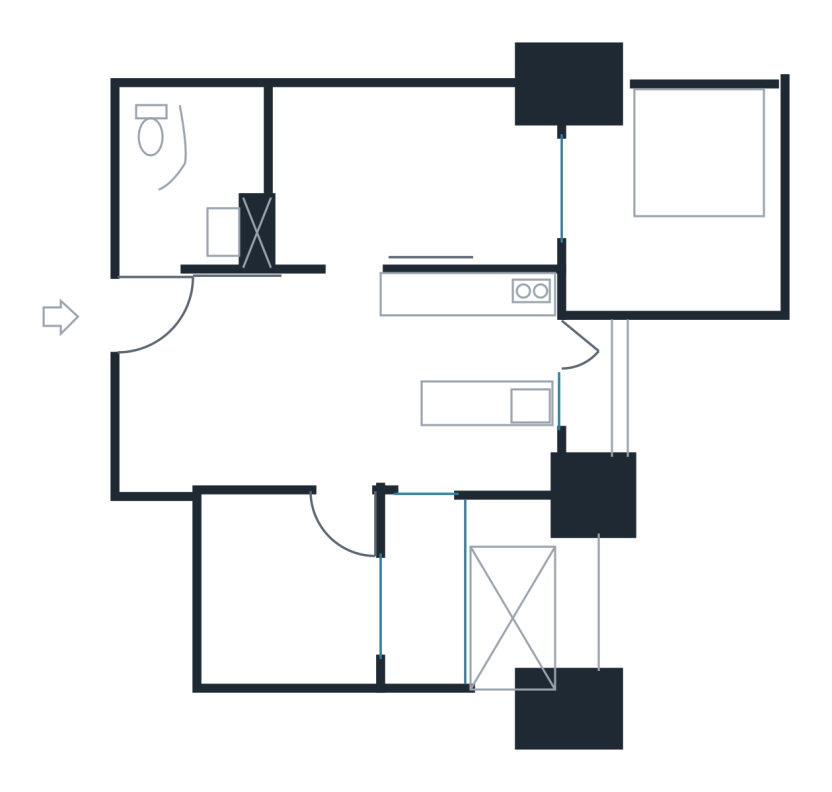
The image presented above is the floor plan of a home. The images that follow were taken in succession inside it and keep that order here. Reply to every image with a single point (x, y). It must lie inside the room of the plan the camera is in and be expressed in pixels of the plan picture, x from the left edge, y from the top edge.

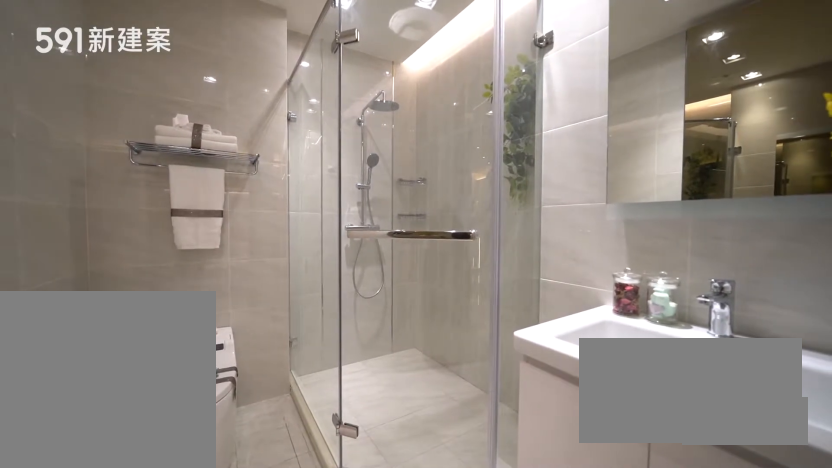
(201, 174)
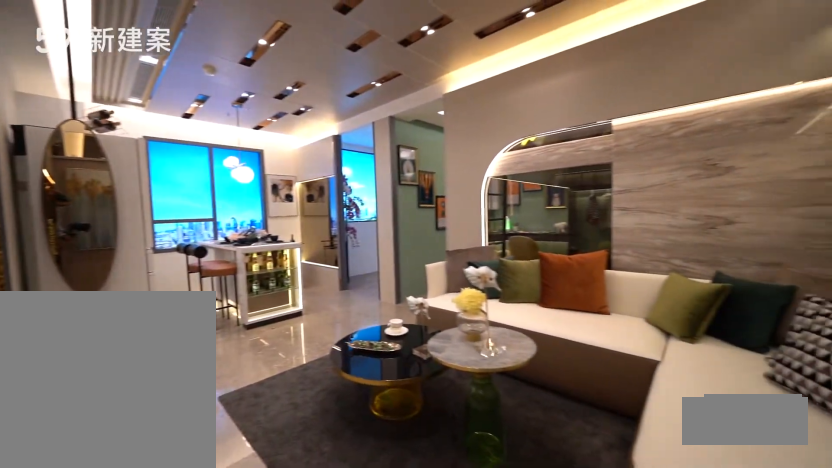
(250, 382)
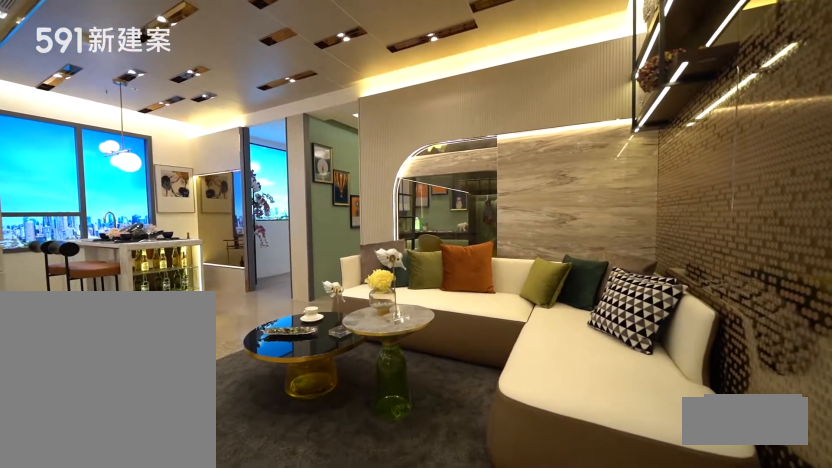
(250, 382)
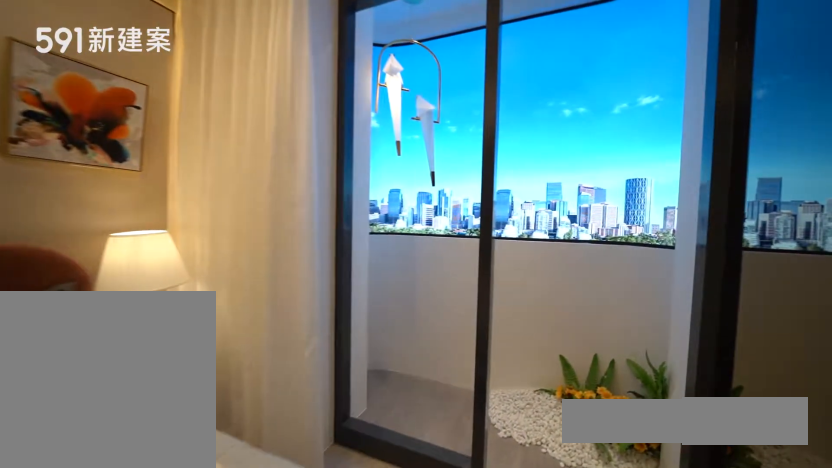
(417, 175)
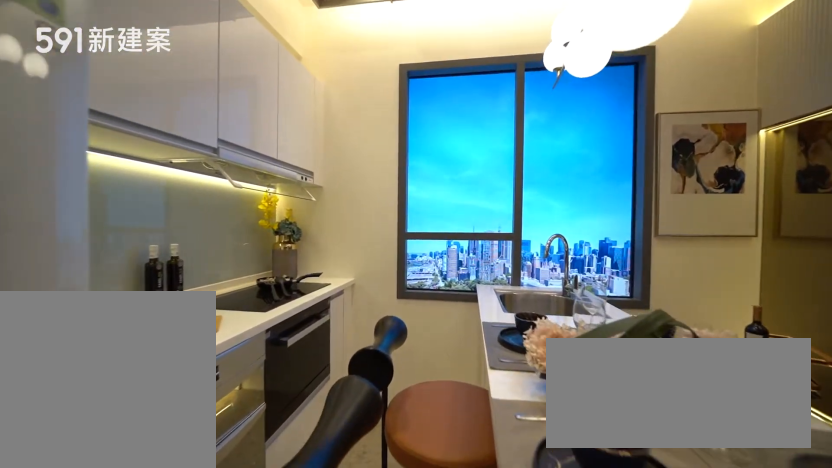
(472, 384)
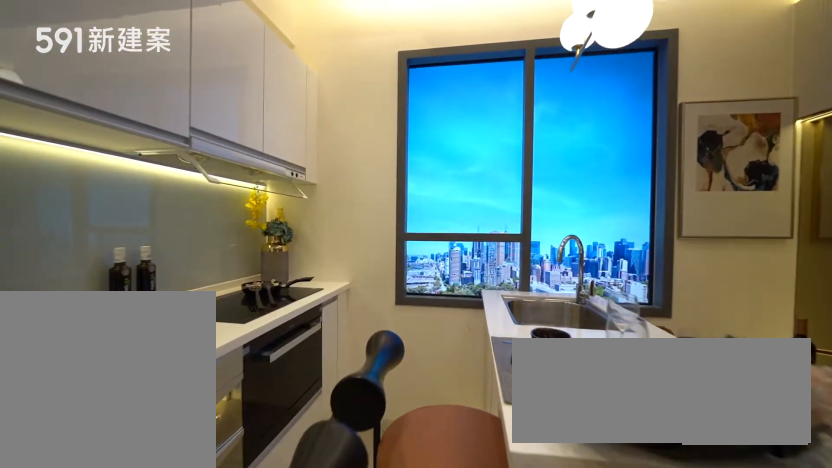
(472, 384)
